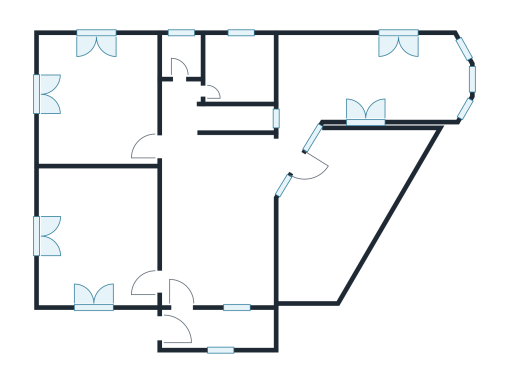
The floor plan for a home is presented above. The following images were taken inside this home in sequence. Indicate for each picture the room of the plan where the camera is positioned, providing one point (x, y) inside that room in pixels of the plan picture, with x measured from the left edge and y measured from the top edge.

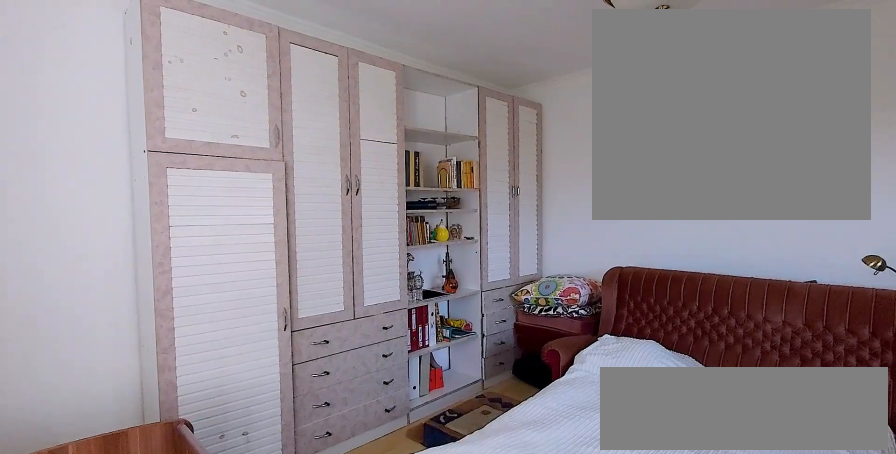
(100, 241)
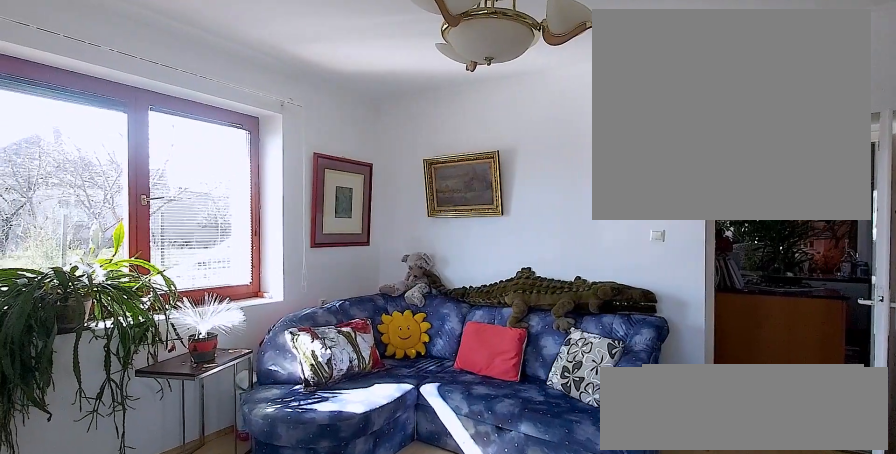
(100, 104)
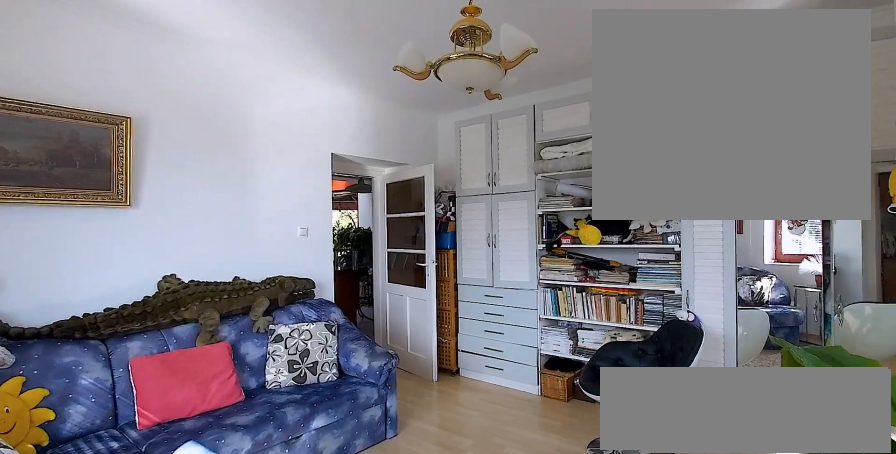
(100, 104)
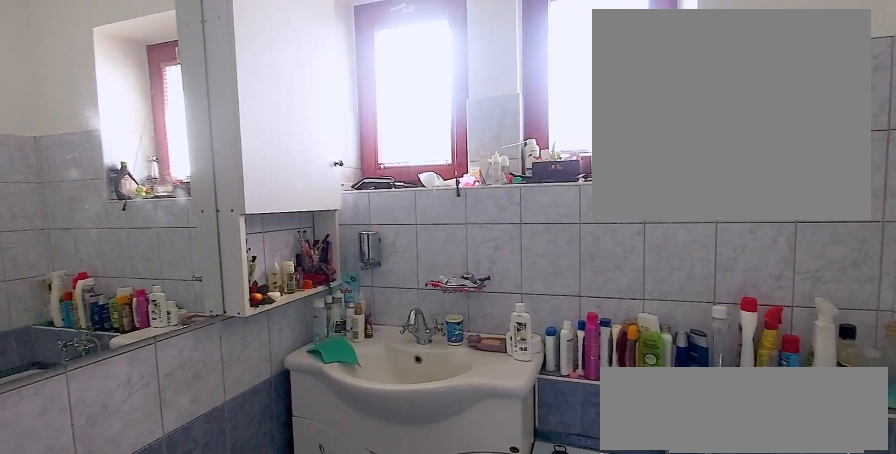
(241, 72)
